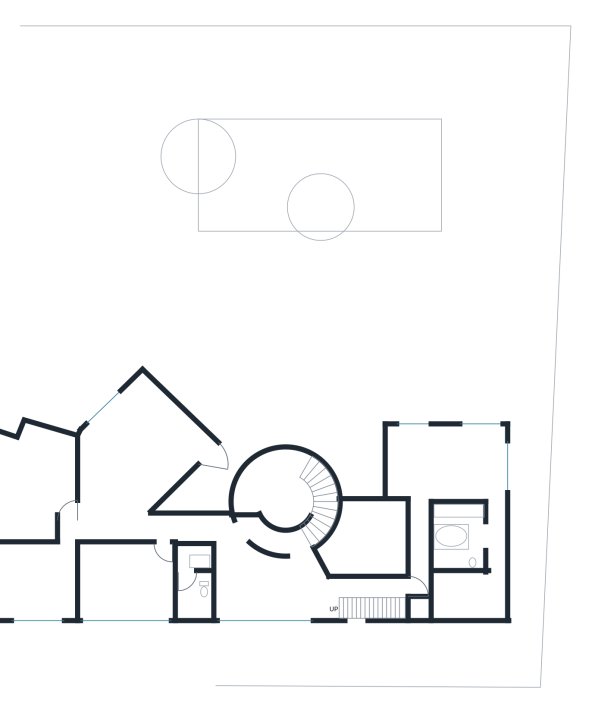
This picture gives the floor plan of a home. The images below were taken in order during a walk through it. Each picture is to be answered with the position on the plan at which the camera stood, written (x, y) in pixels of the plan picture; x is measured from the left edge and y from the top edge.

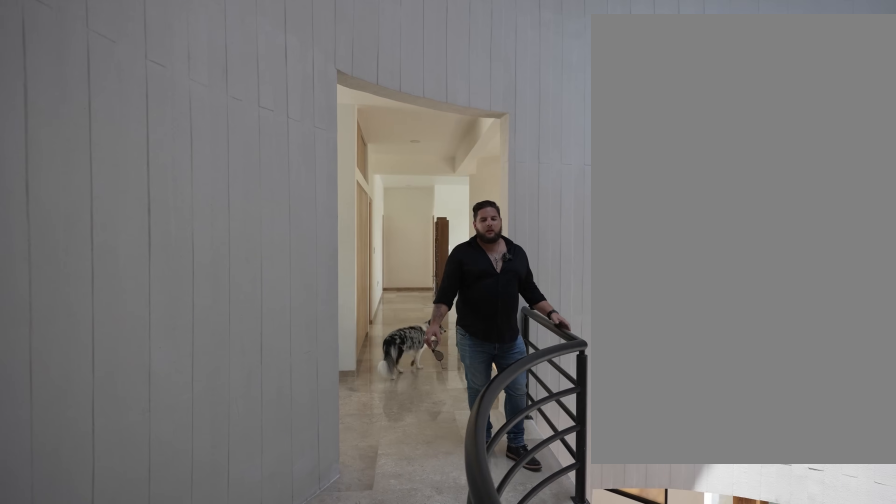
(299, 536)
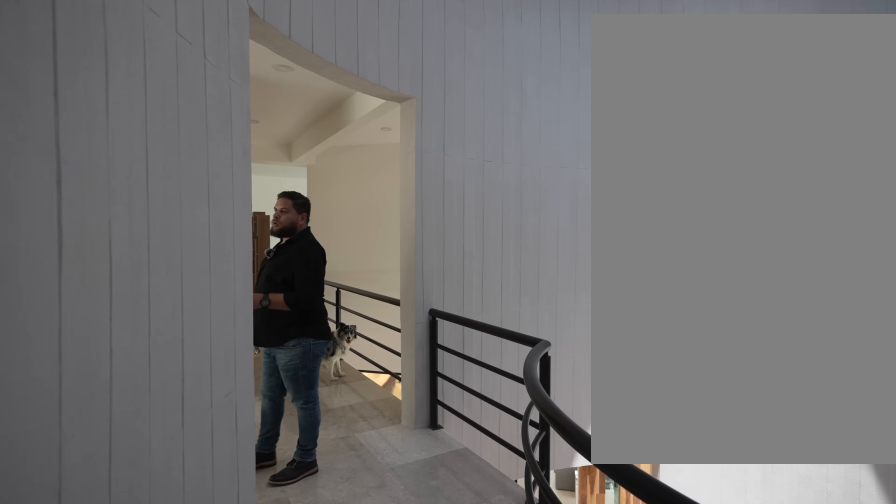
(299, 536)
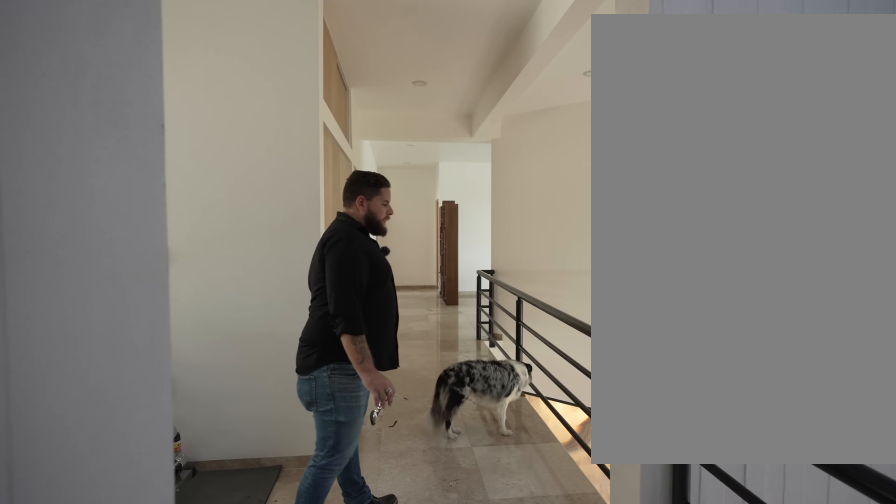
(299, 536)
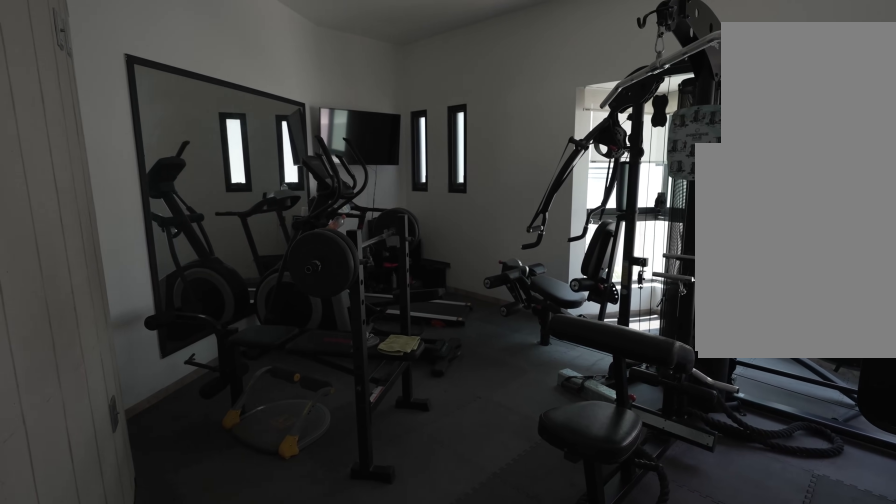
(249, 529)
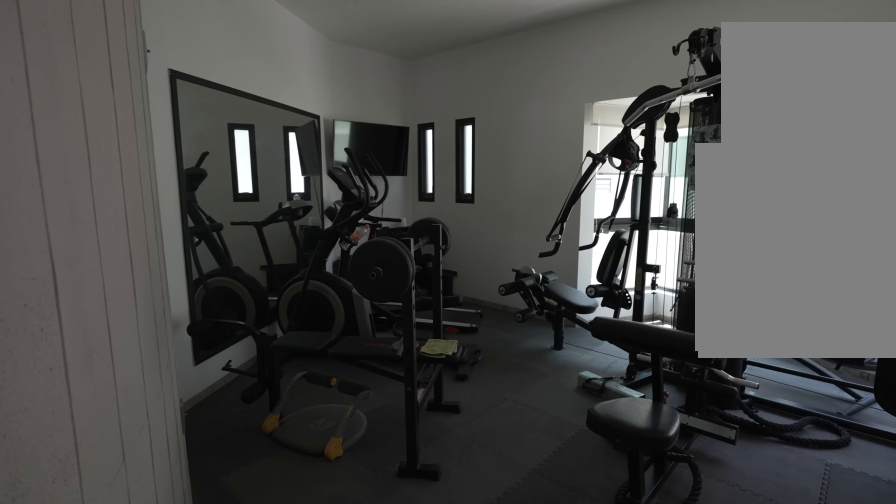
(250, 529)
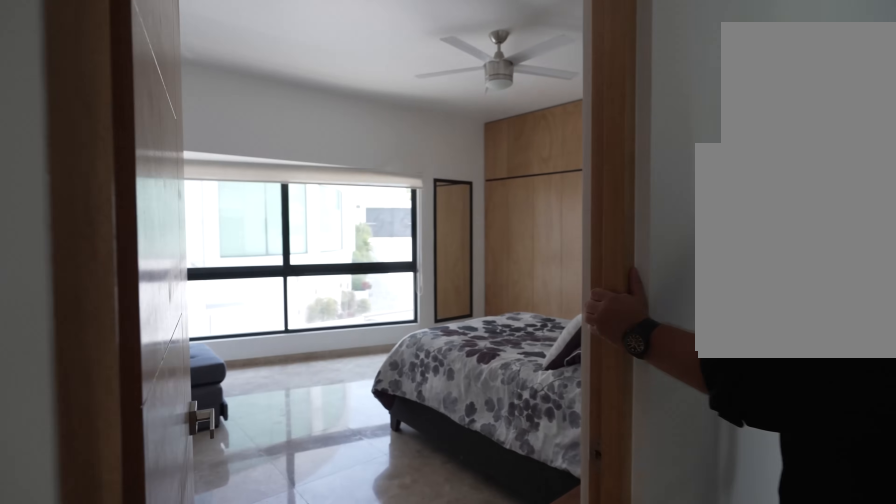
(208, 530)
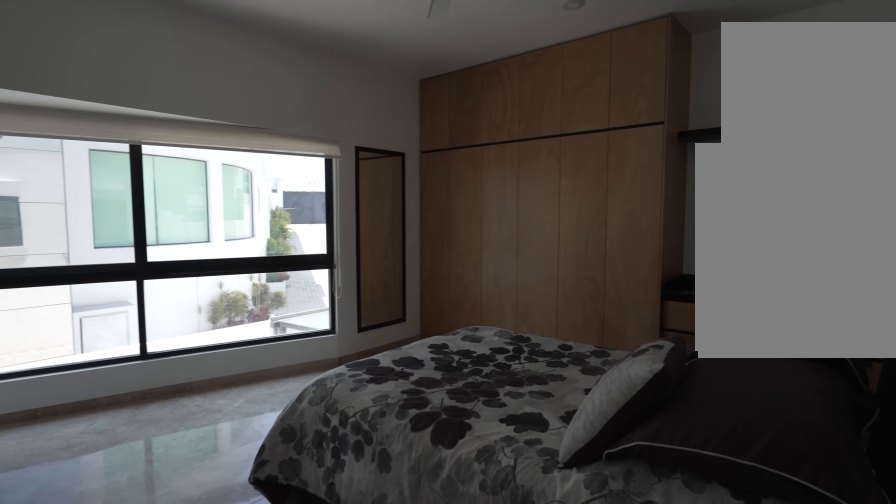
(168, 532)
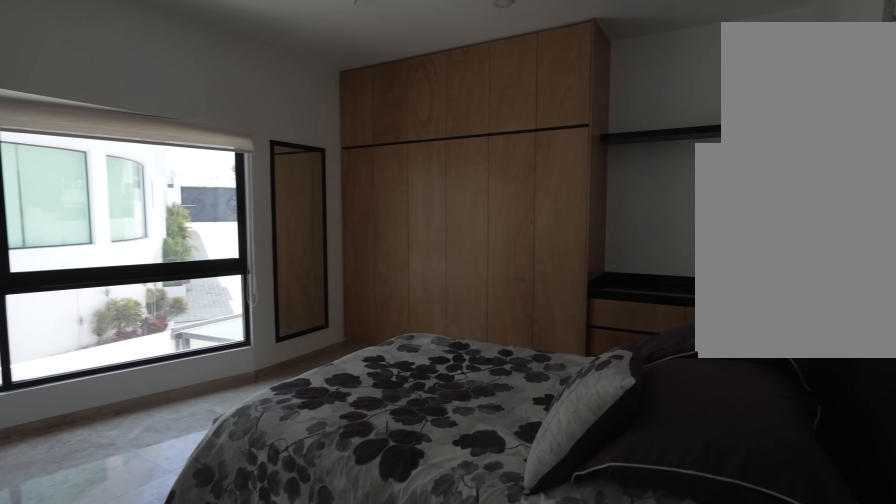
(167, 546)
